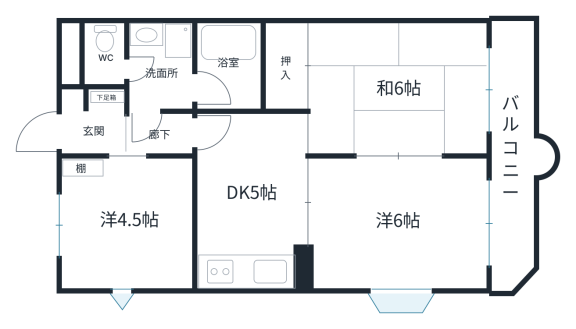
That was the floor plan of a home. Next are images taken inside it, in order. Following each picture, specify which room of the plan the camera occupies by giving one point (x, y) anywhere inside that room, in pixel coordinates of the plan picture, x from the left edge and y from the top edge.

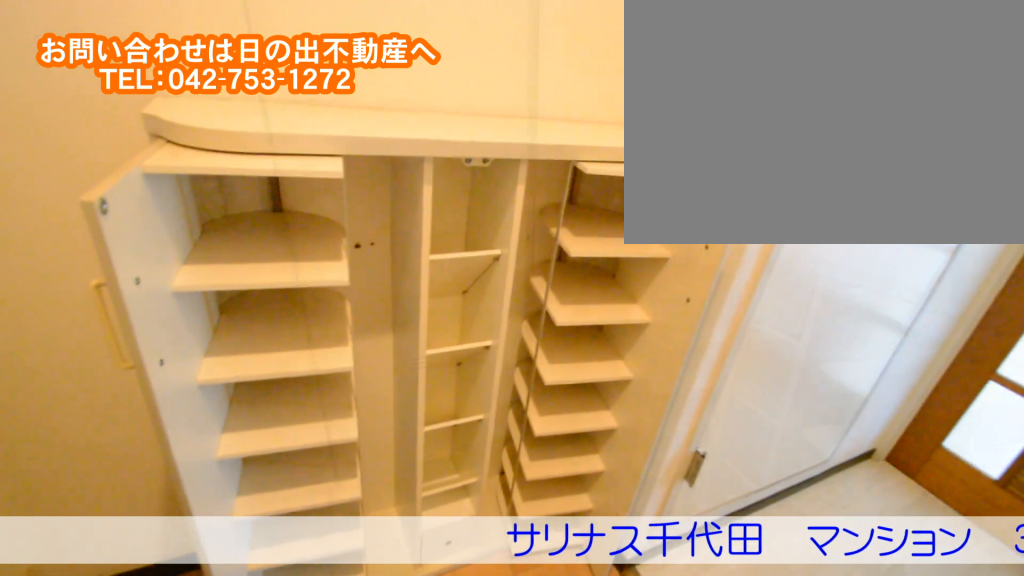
(115, 130)
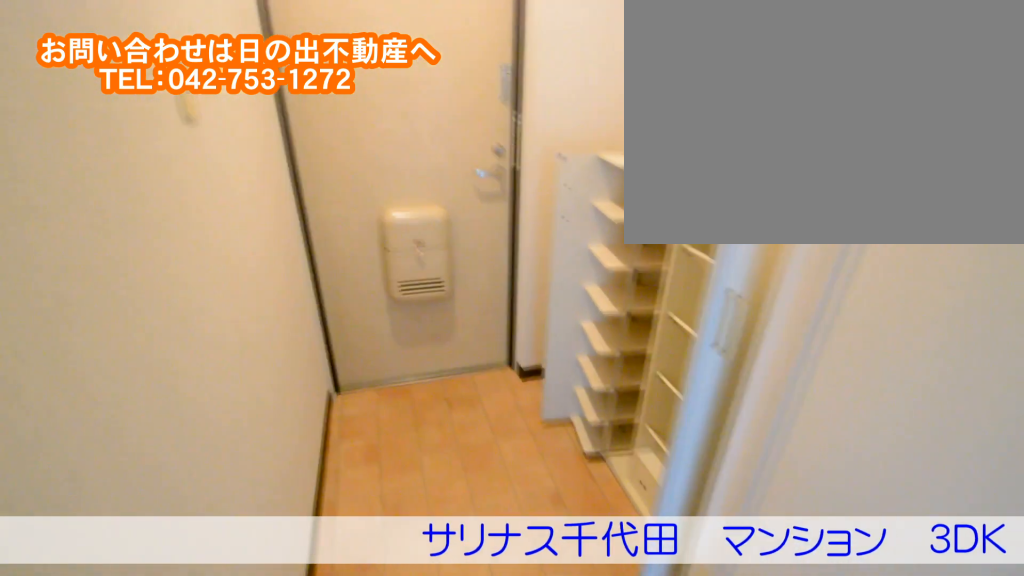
(115, 130)
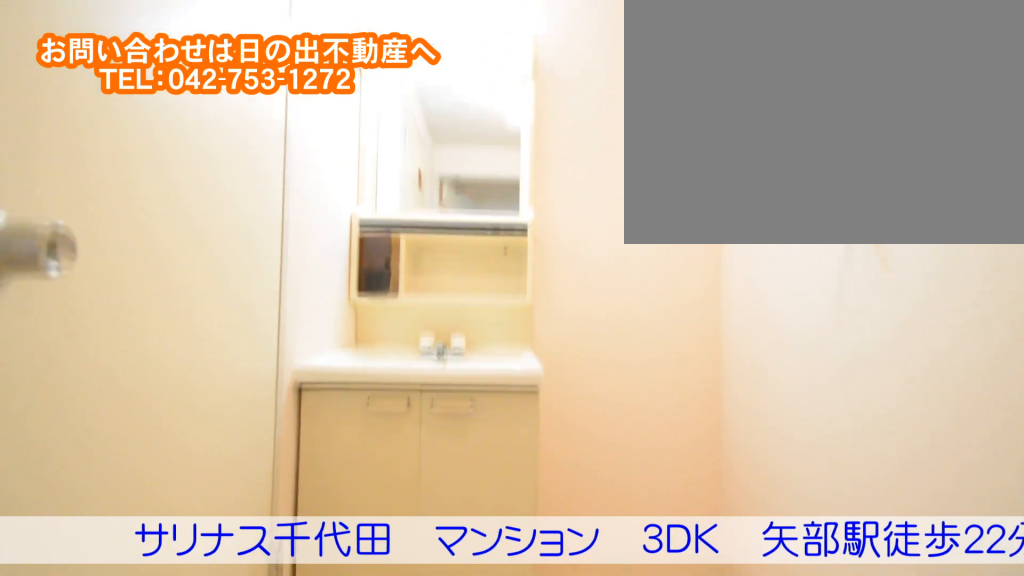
(161, 84)
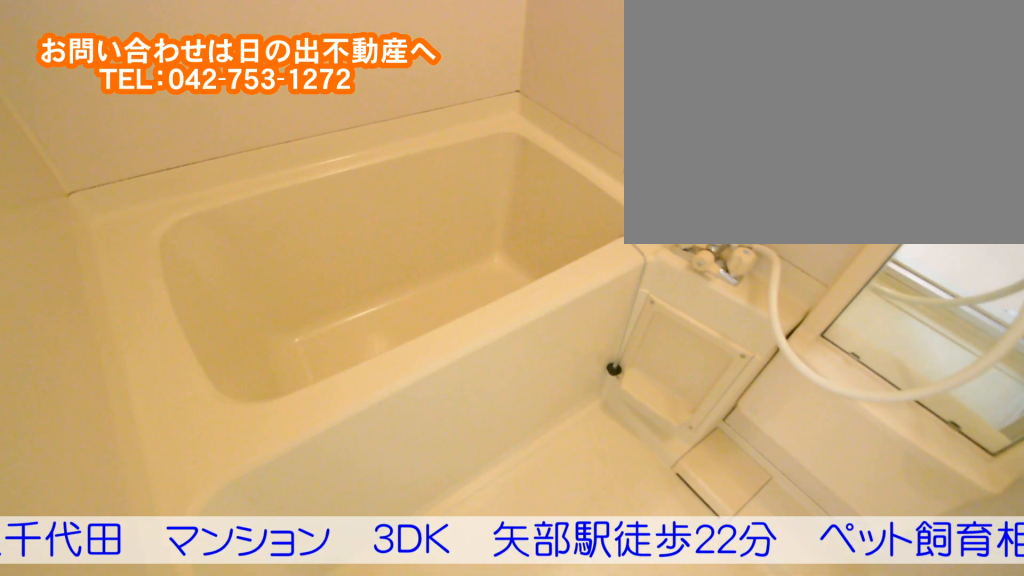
(231, 84)
